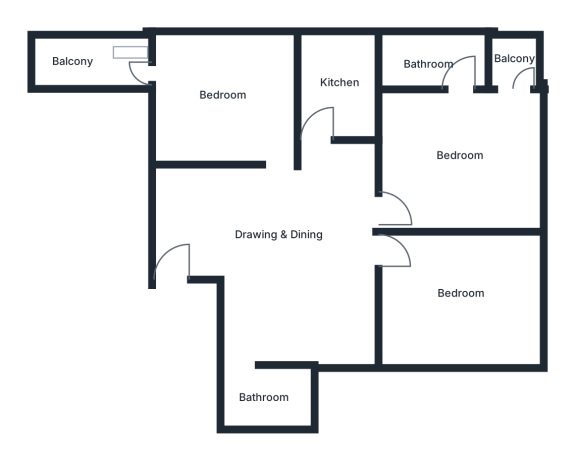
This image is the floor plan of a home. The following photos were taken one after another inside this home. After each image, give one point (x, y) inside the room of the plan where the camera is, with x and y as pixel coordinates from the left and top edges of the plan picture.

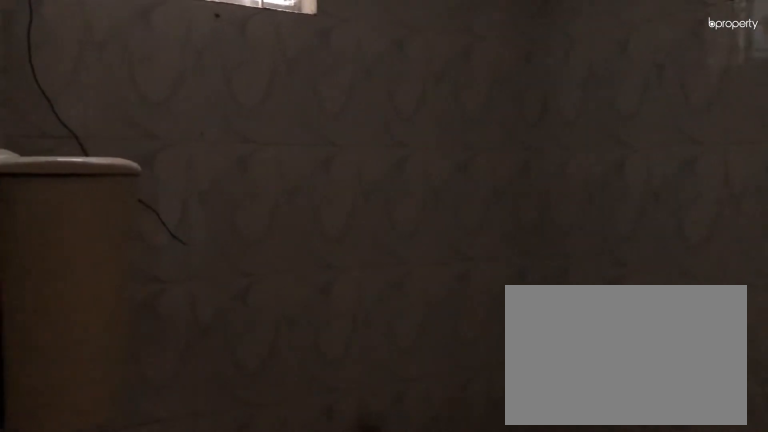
(264, 397)
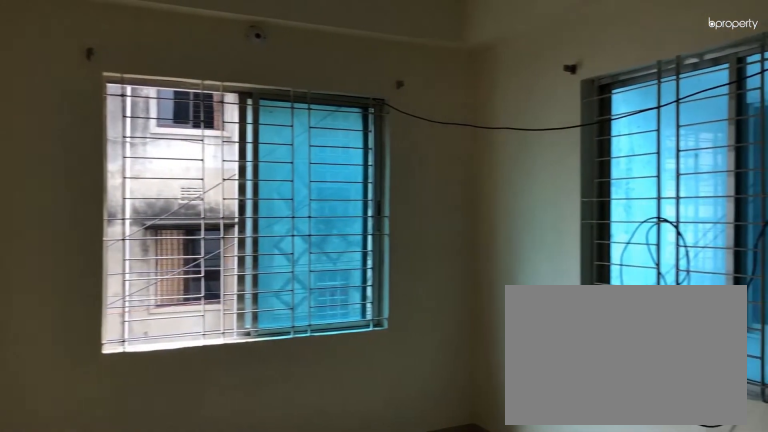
(462, 294)
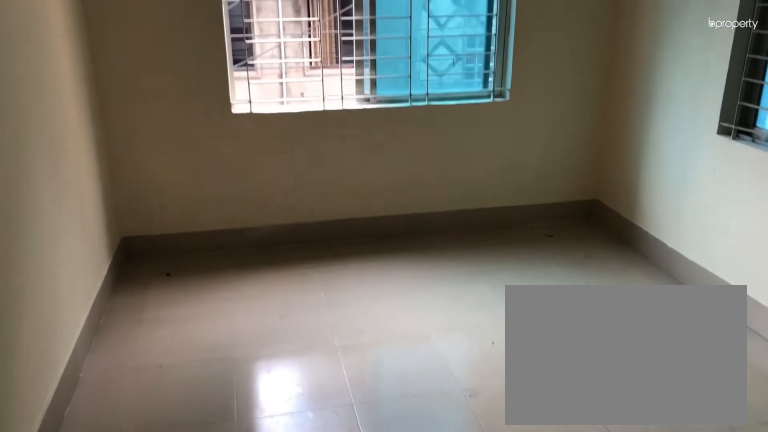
(462, 294)
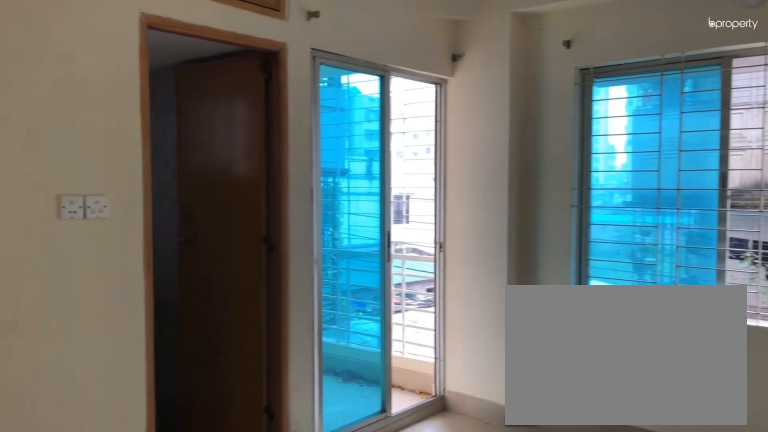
(462, 153)
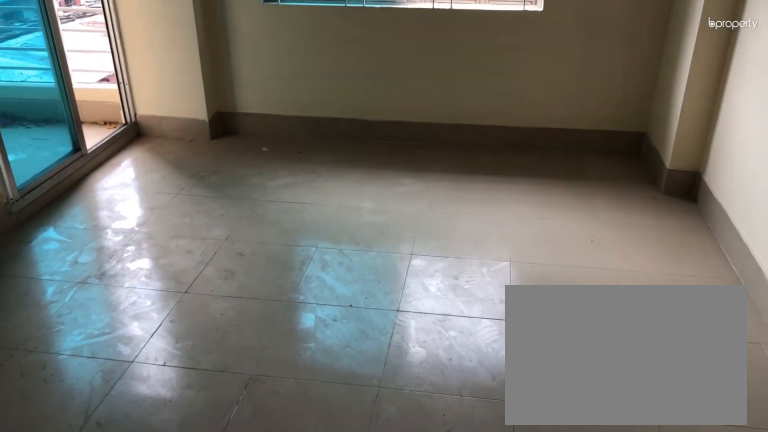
(462, 153)
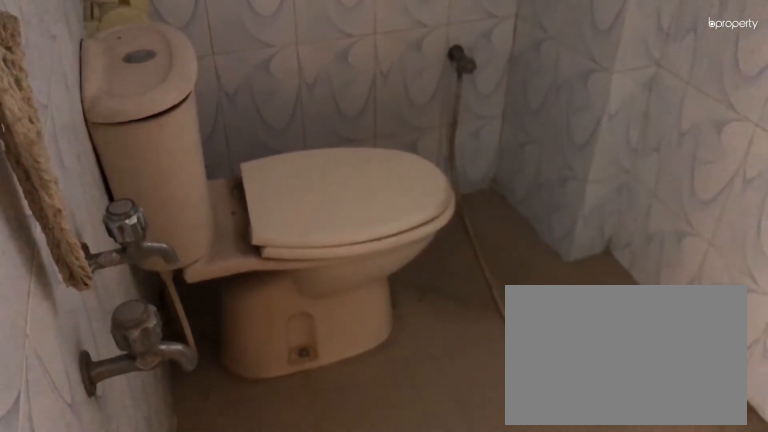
(428, 66)
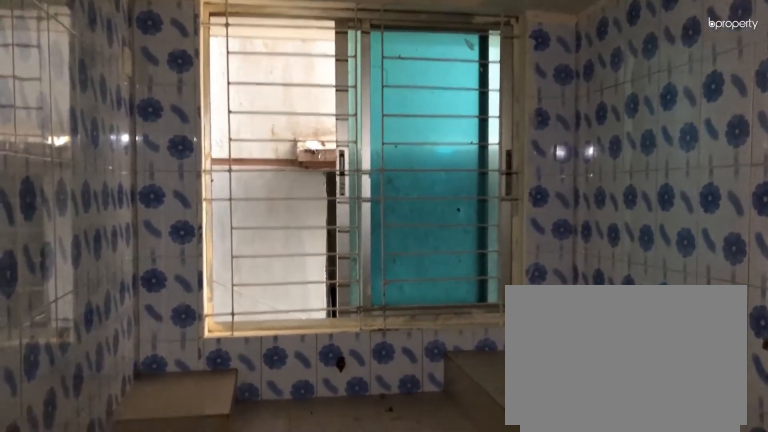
(340, 79)
